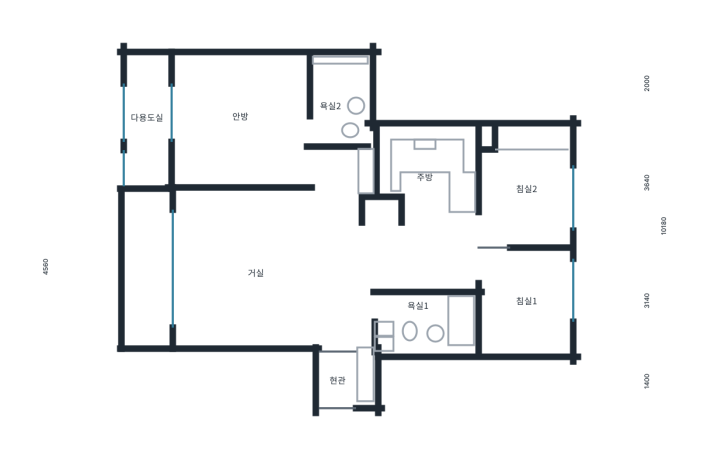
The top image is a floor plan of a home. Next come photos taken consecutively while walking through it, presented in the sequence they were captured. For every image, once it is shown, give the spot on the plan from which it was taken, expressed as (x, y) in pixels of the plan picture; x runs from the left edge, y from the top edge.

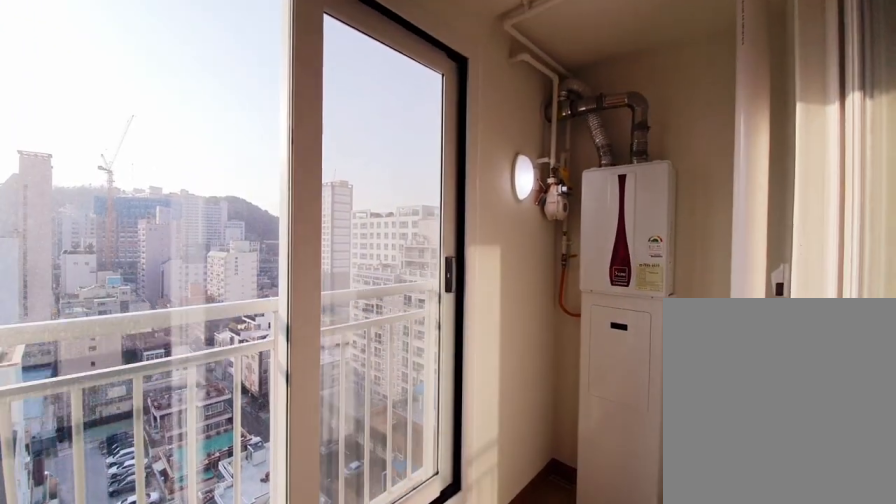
(164, 137)
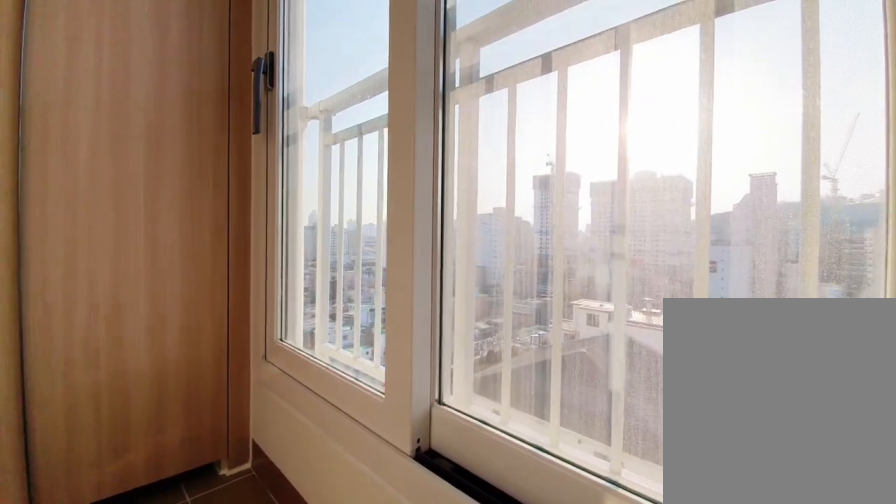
(166, 136)
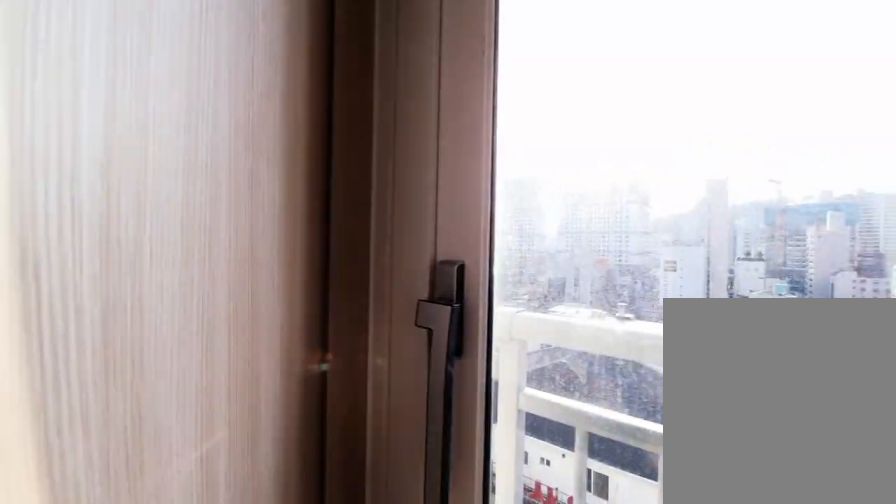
(165, 136)
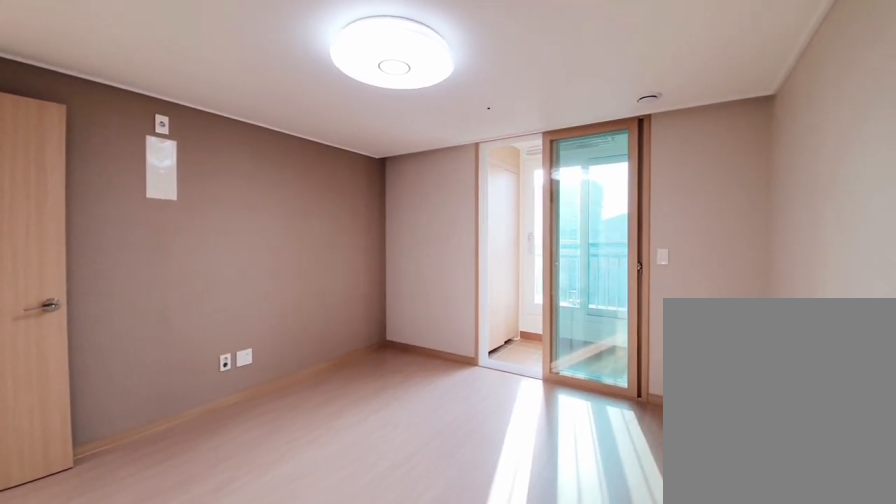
(230, 147)
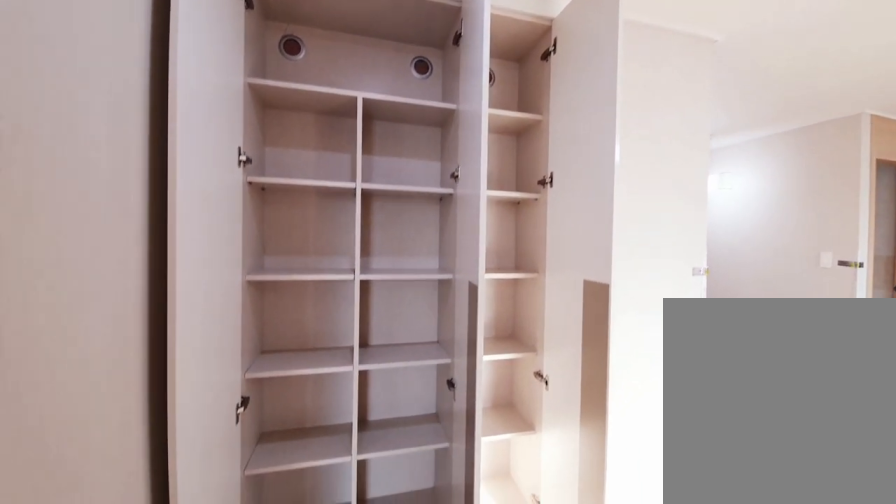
(334, 182)
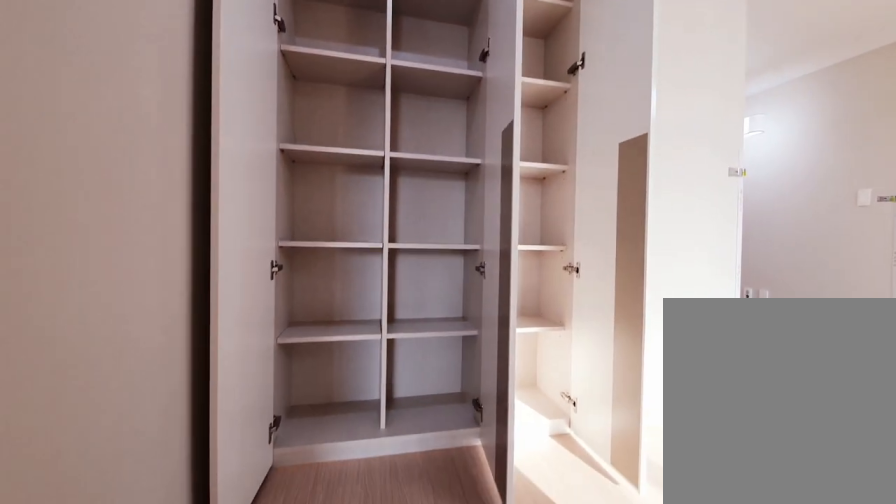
(331, 182)
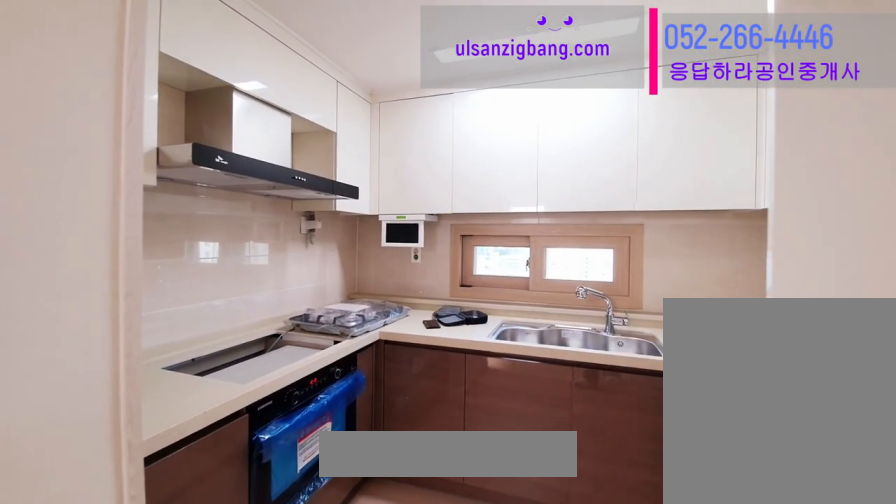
(430, 184)
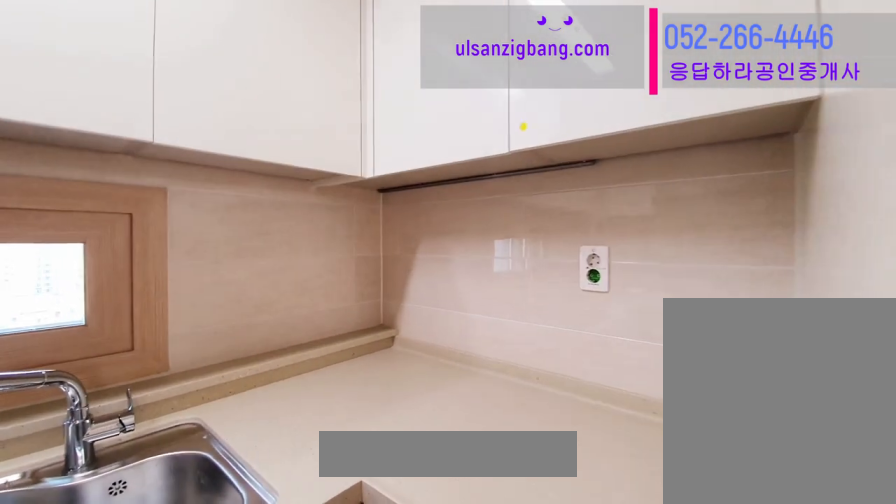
(430, 186)
